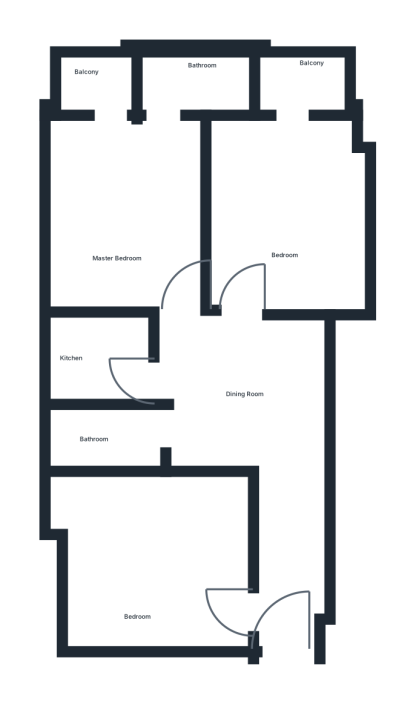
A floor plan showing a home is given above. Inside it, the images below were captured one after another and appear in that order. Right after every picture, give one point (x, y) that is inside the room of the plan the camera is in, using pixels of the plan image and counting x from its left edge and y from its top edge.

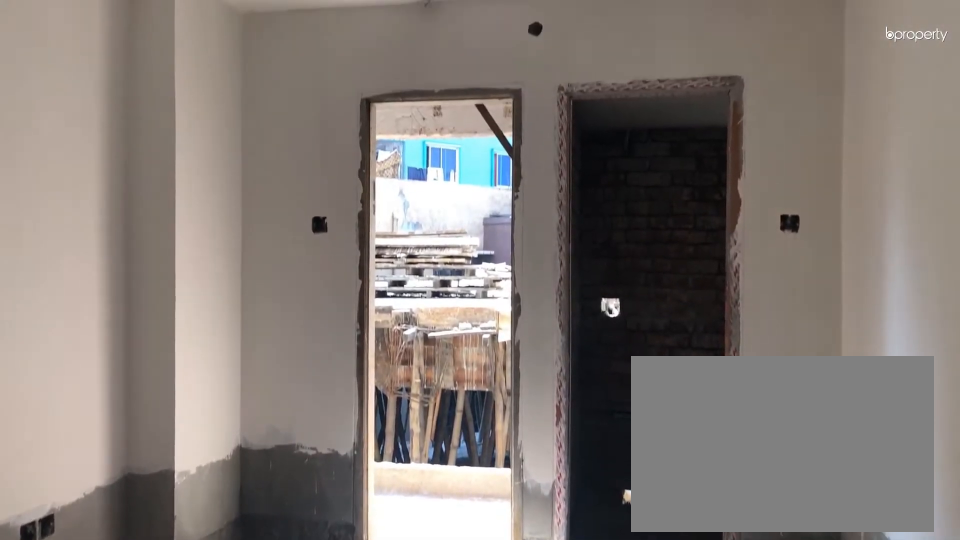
(123, 209)
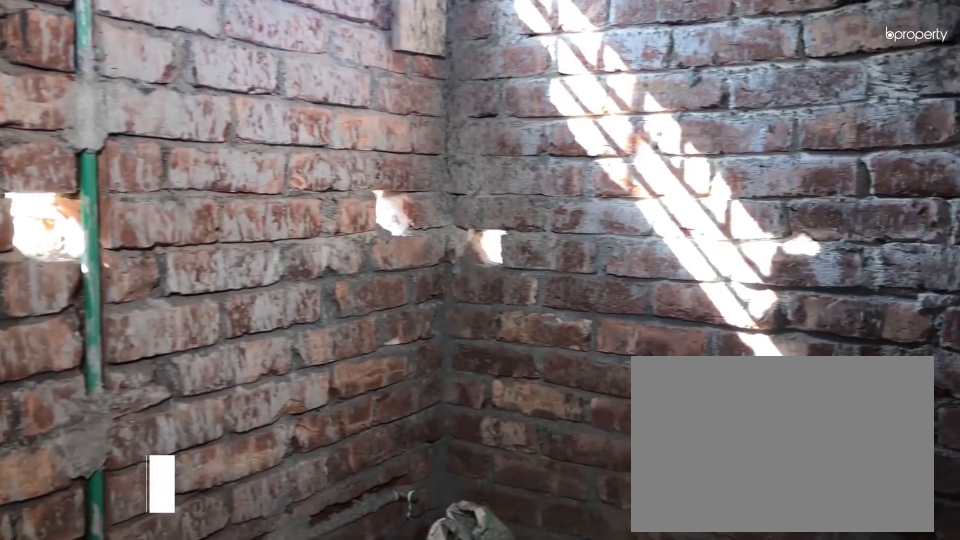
(194, 73)
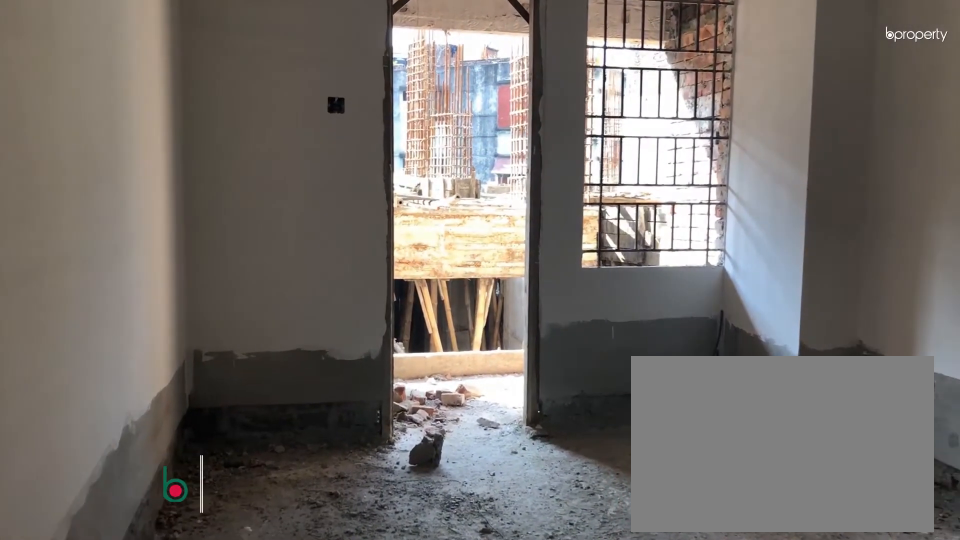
(275, 204)
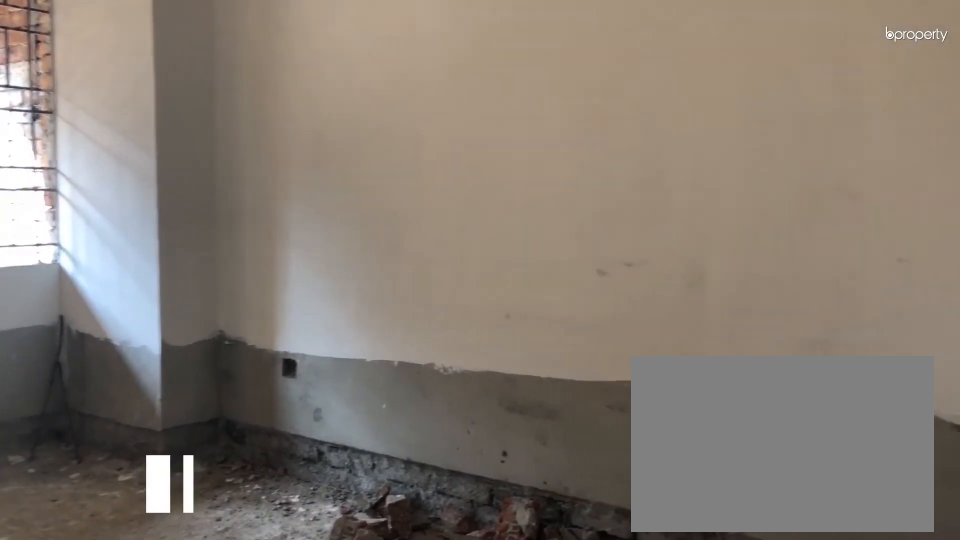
(275, 204)
